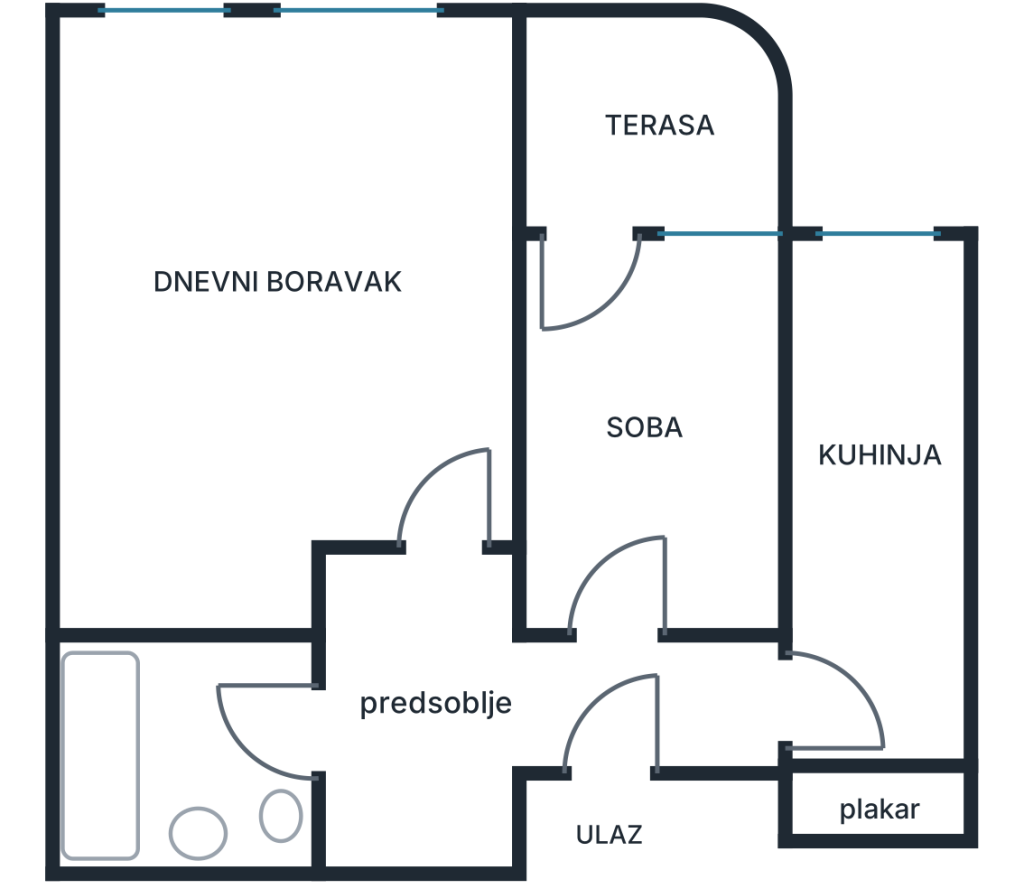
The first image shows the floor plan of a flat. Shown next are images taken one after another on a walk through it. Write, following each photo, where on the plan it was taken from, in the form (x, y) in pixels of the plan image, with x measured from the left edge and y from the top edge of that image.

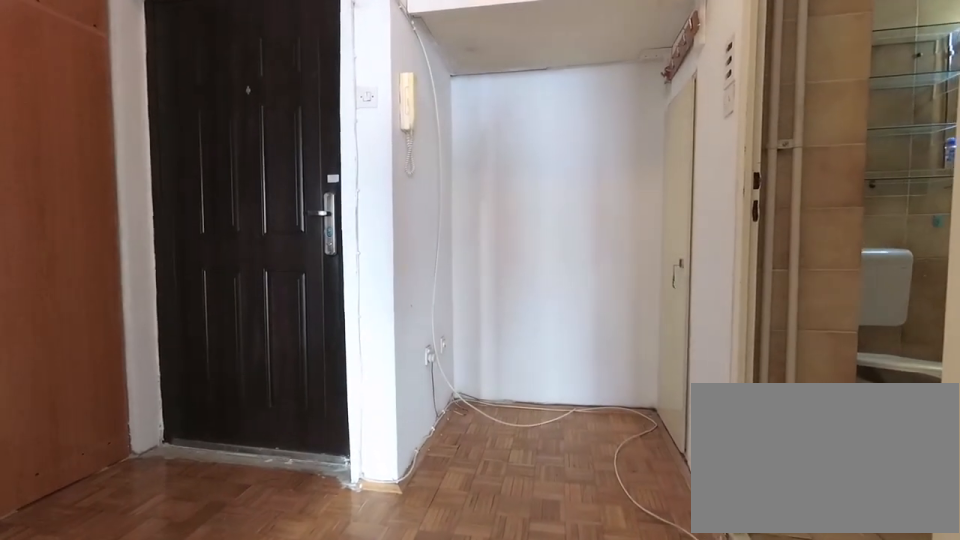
(432, 572)
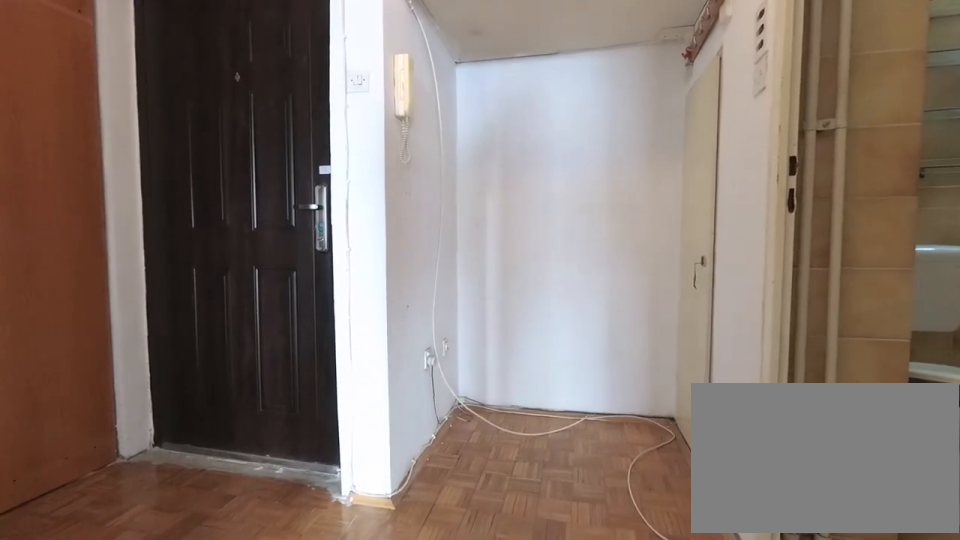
(427, 603)
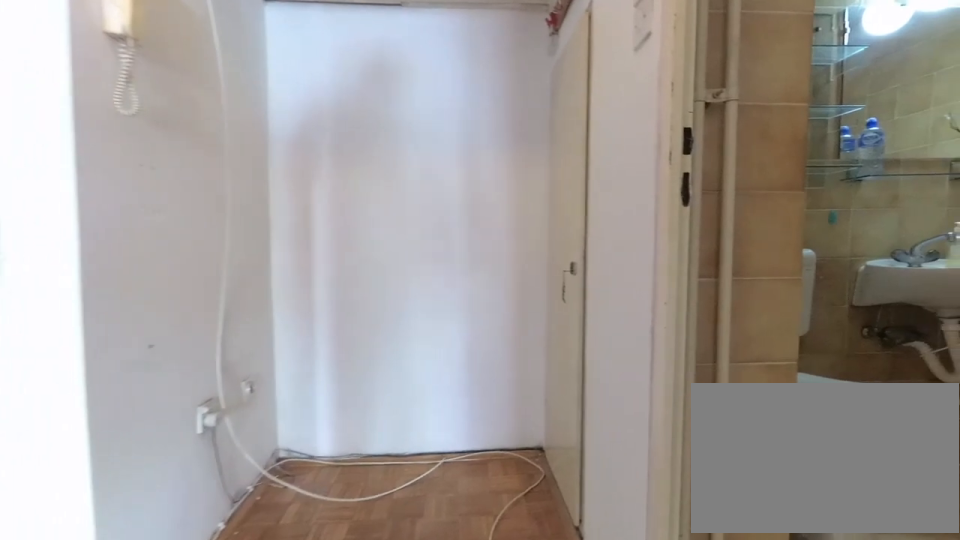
(406, 651)
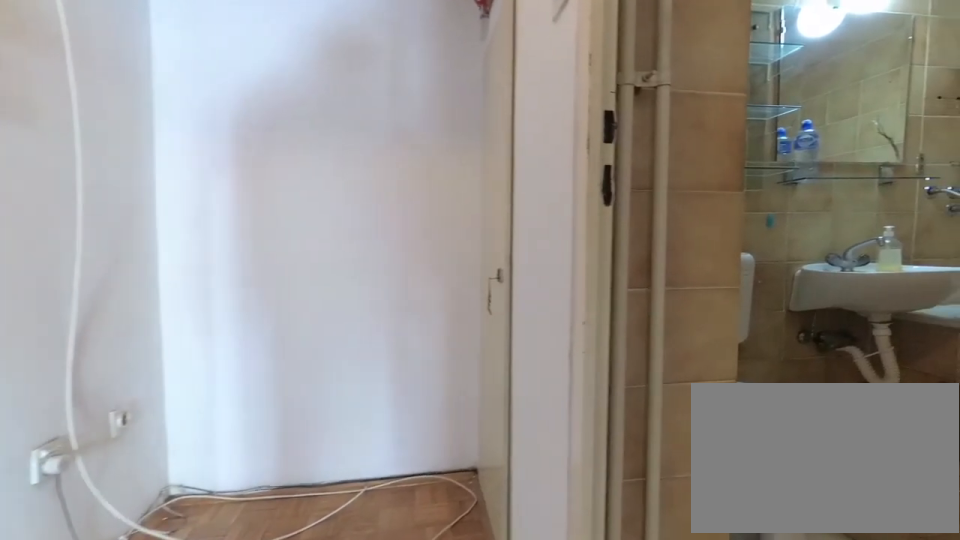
(398, 662)
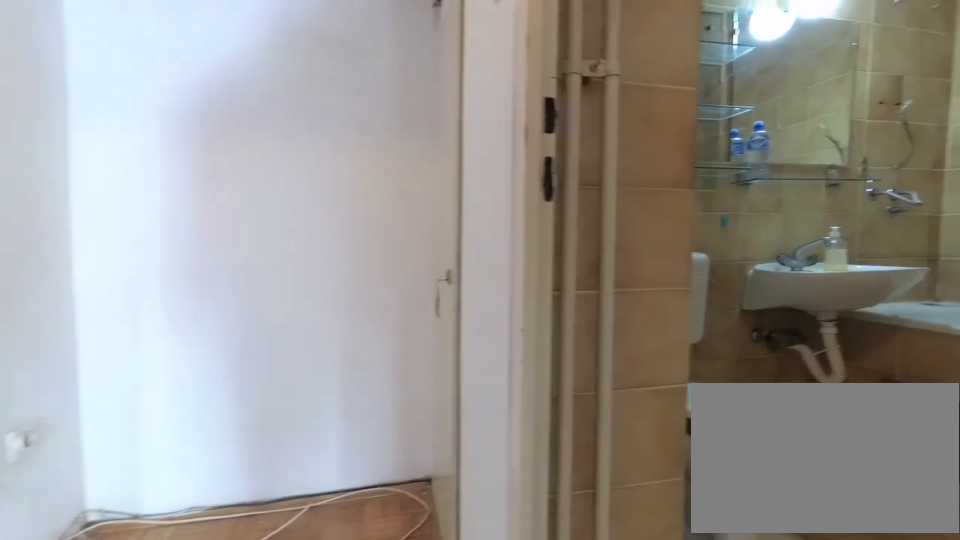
(392, 667)
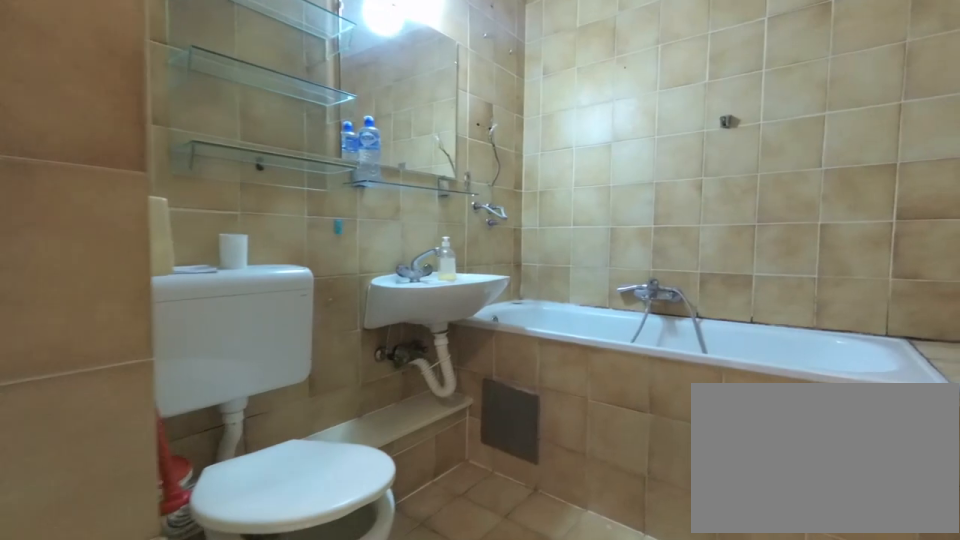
(346, 704)
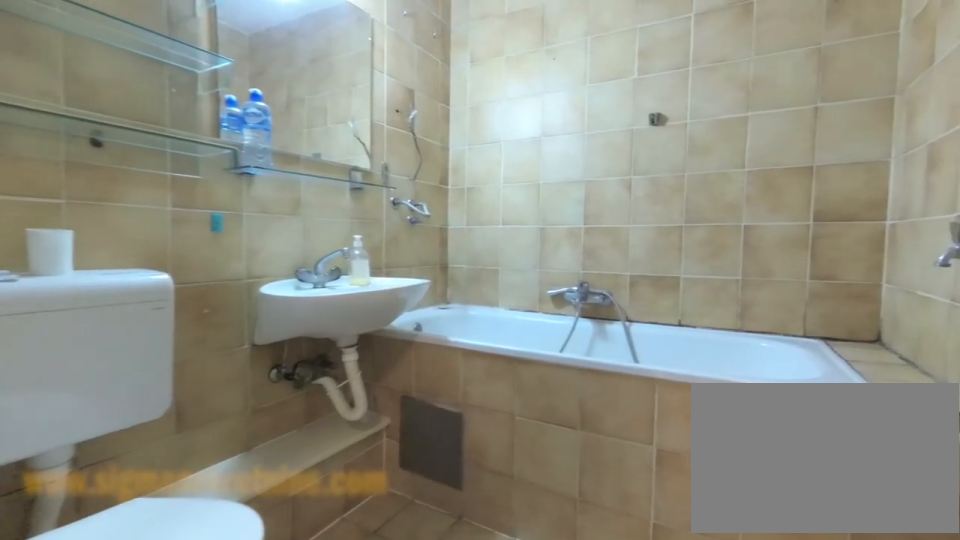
(328, 711)
